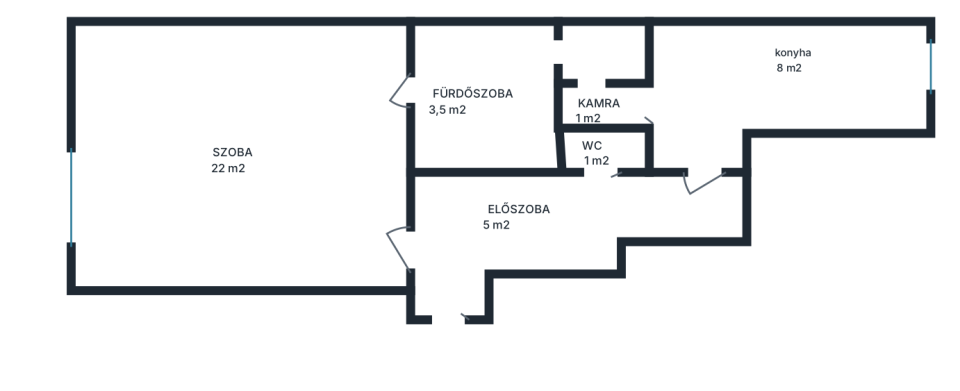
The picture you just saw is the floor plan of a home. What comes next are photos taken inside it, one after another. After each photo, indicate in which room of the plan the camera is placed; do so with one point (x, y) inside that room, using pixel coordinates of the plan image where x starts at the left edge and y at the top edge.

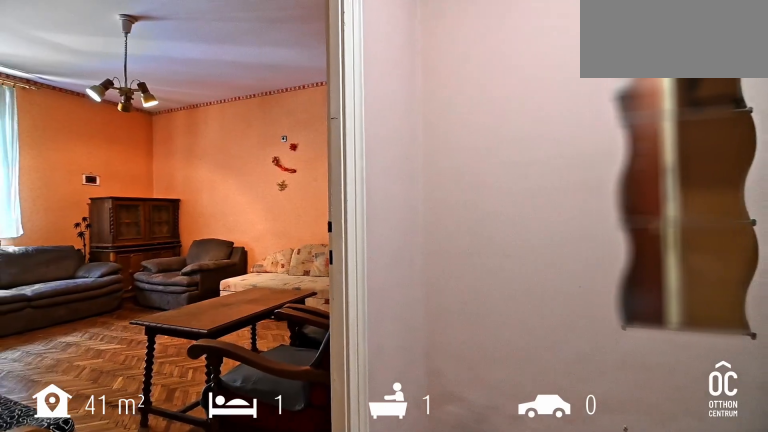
(449, 286)
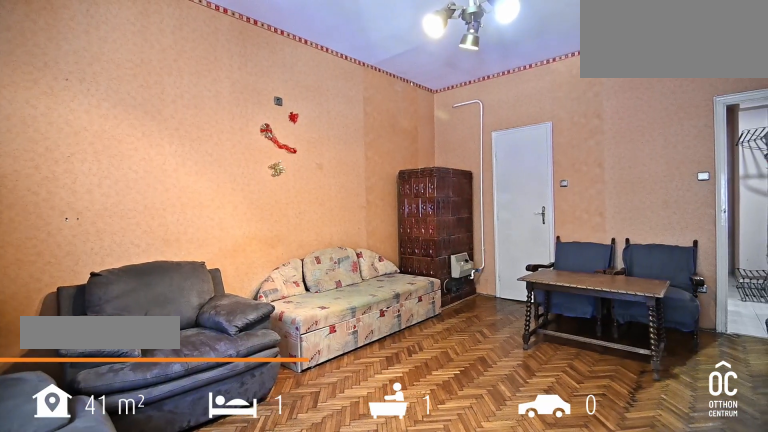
(253, 158)
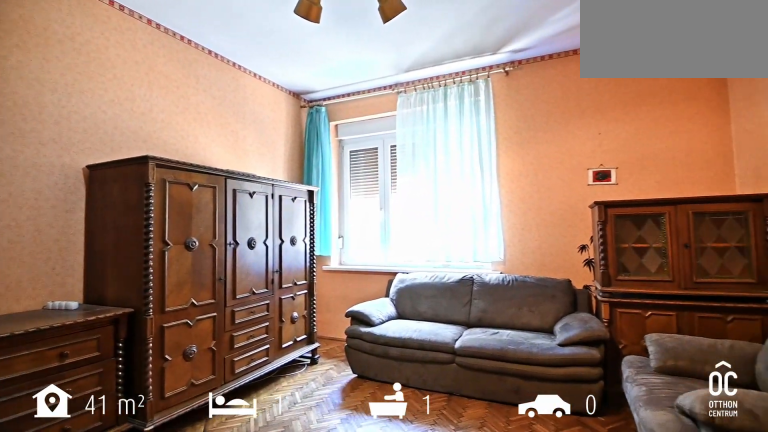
(253, 158)
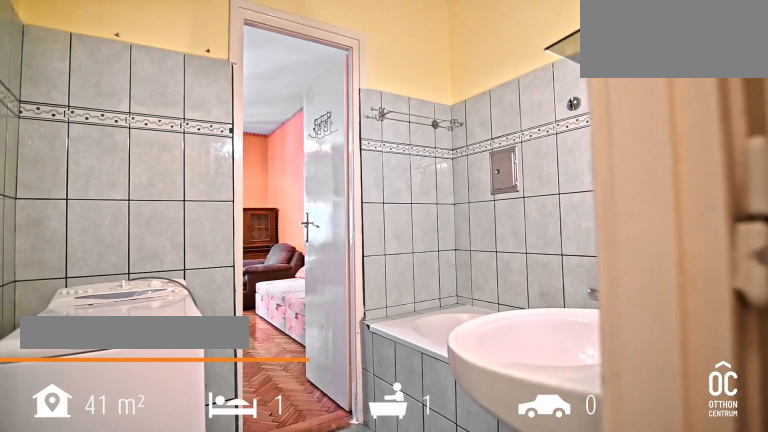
(481, 104)
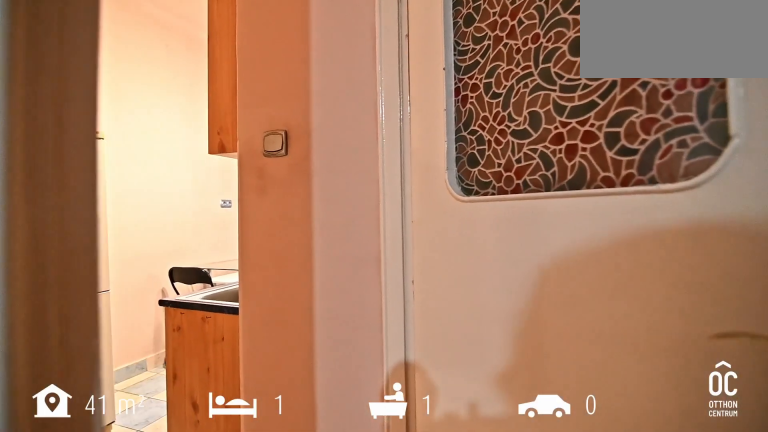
(659, 198)
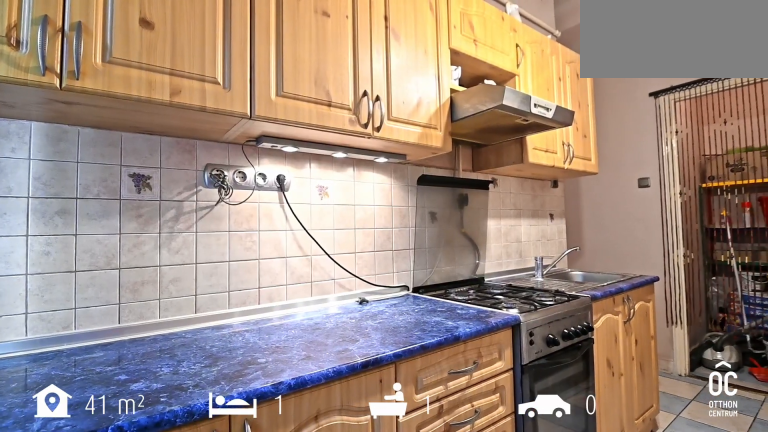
(809, 71)
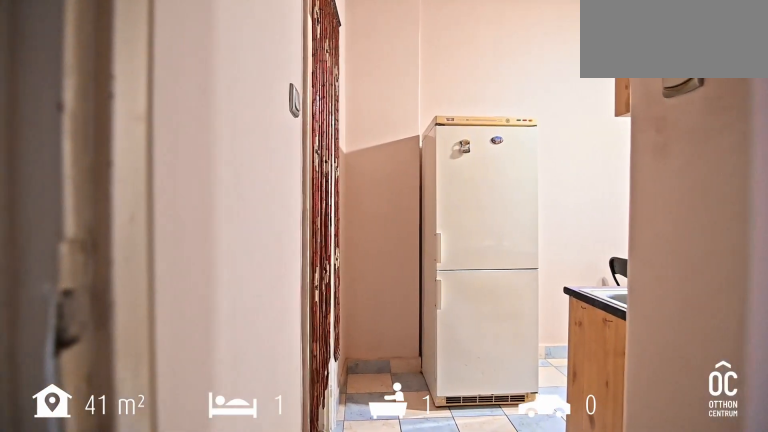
(809, 71)
